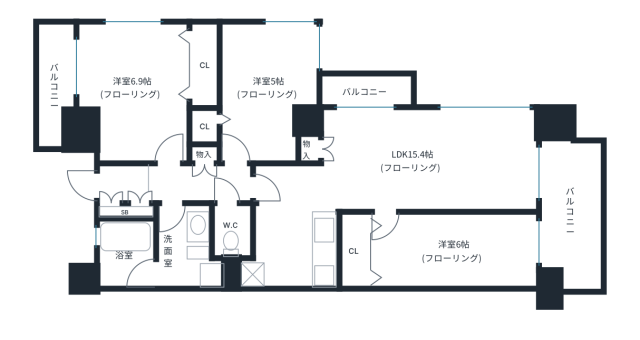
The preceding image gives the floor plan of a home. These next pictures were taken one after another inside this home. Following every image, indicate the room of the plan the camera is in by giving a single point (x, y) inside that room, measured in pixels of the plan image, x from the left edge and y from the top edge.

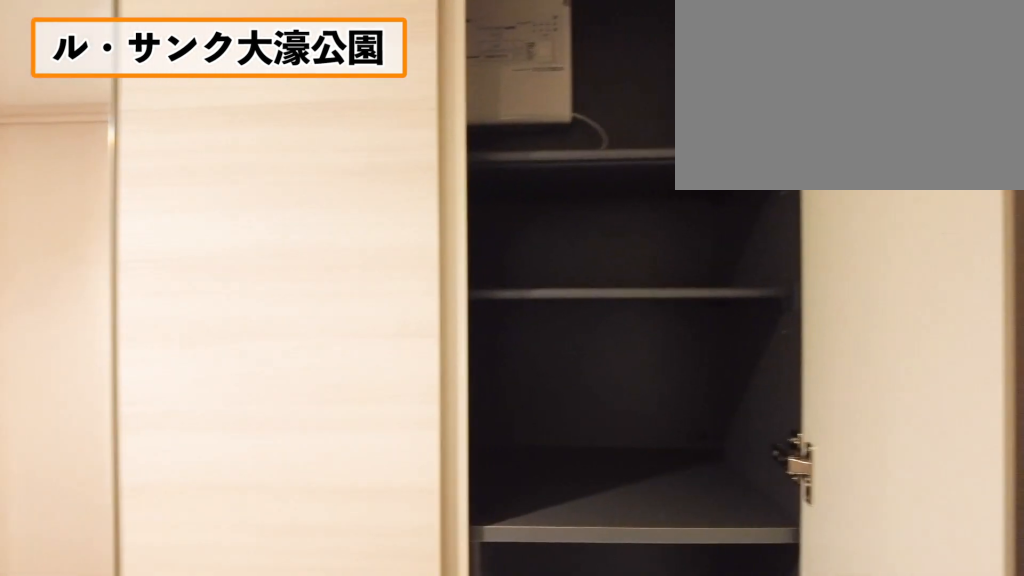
(116, 186)
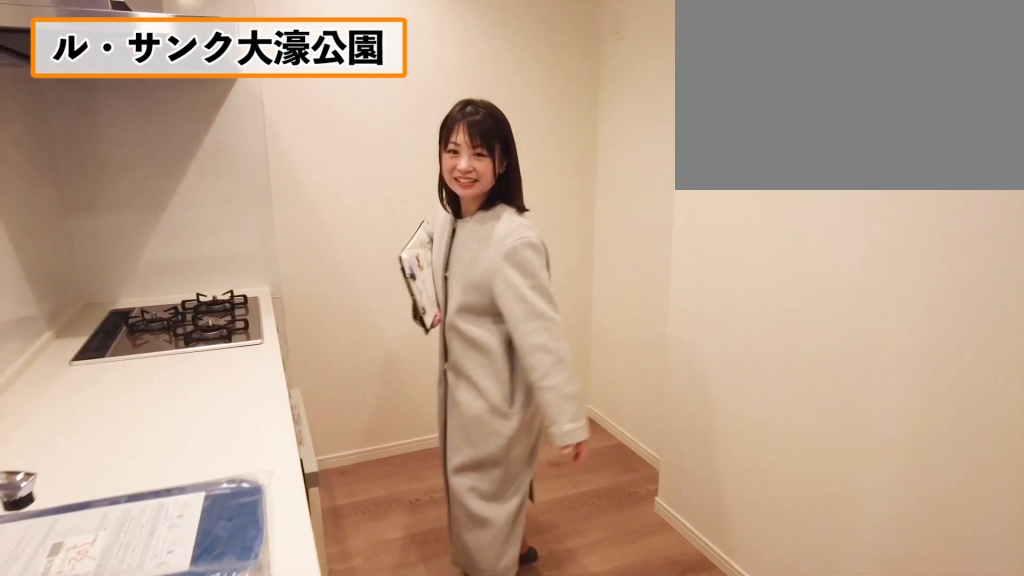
(291, 256)
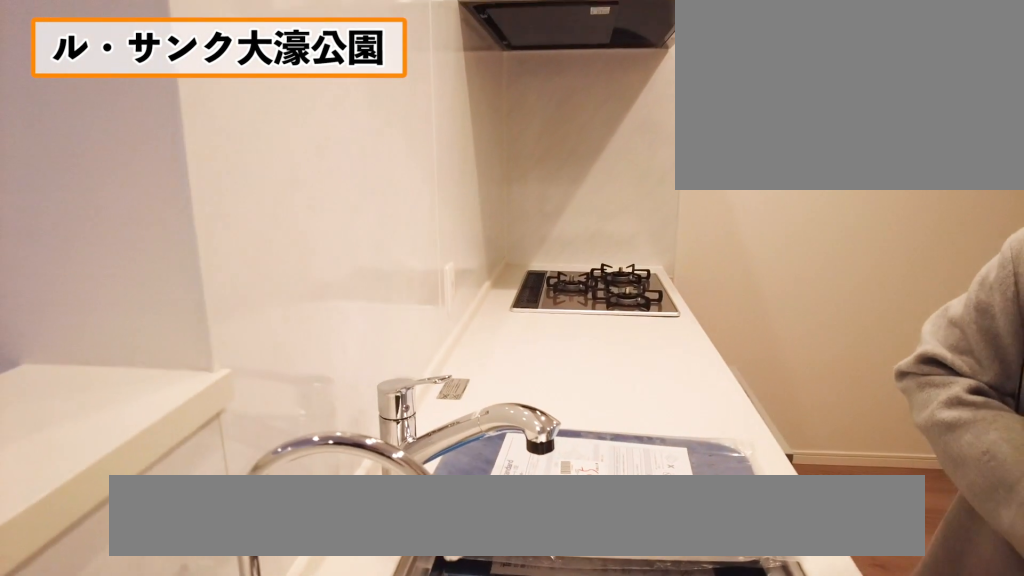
(291, 256)
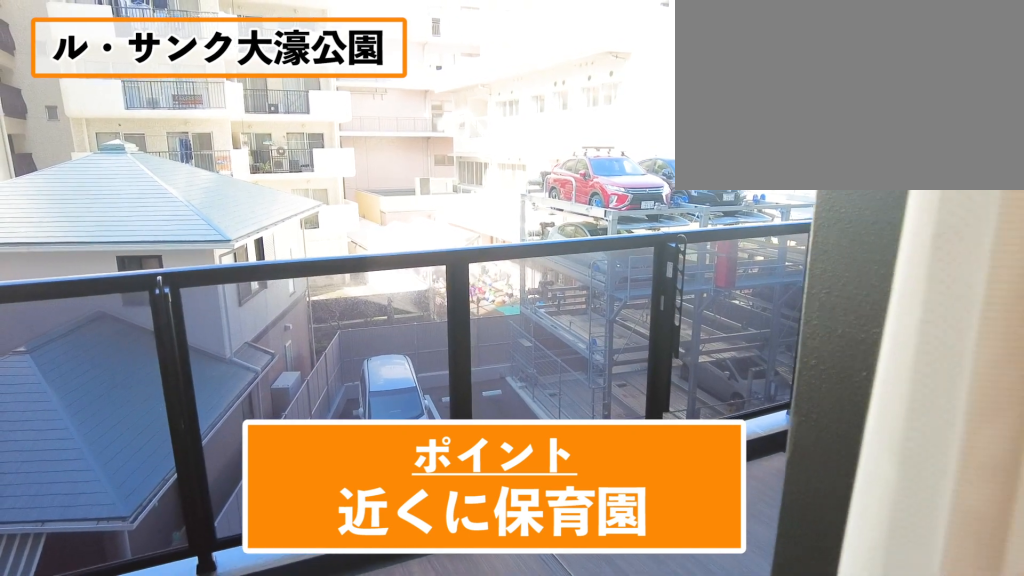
(370, 89)
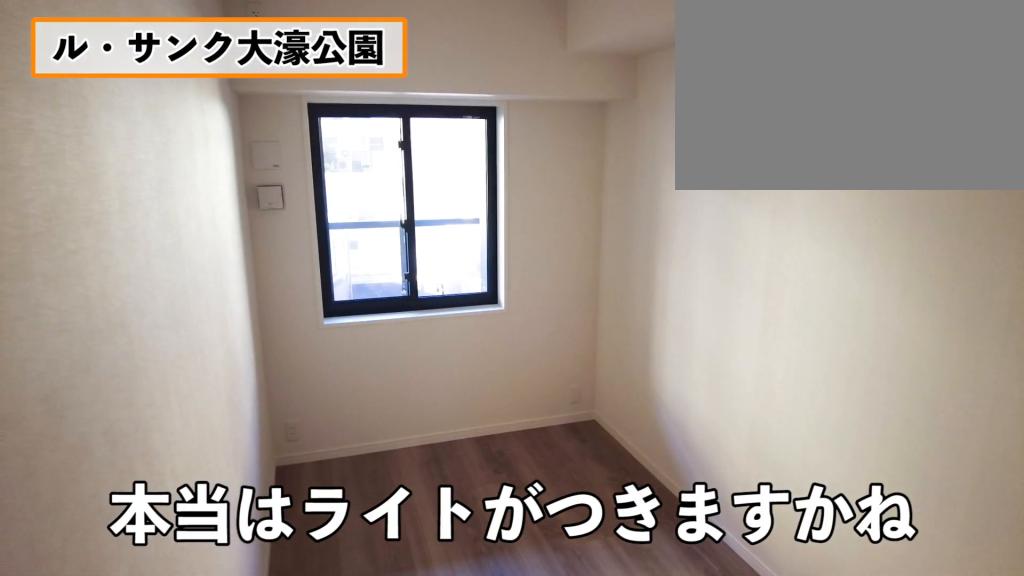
(454, 250)
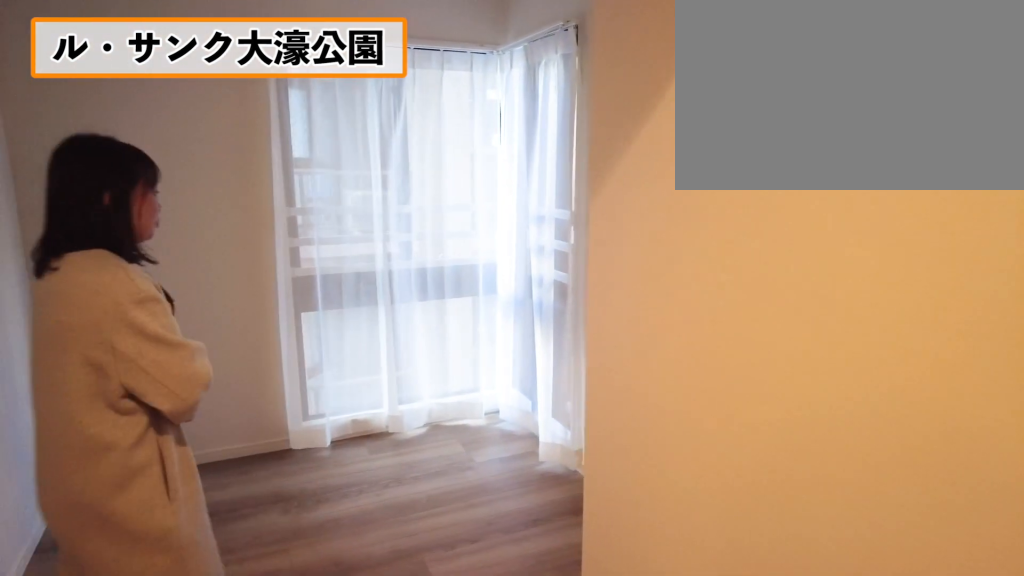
(267, 89)
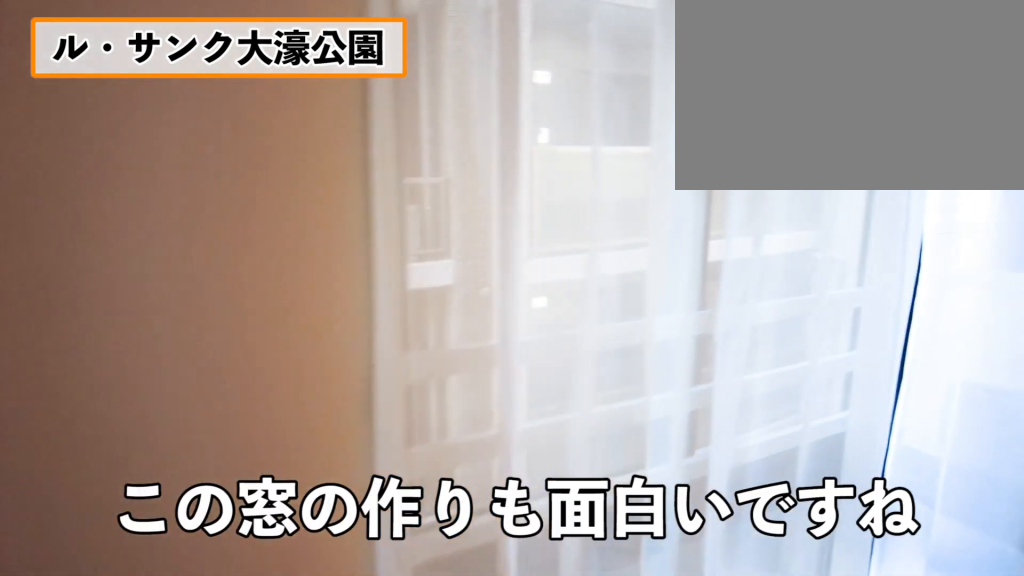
(267, 90)
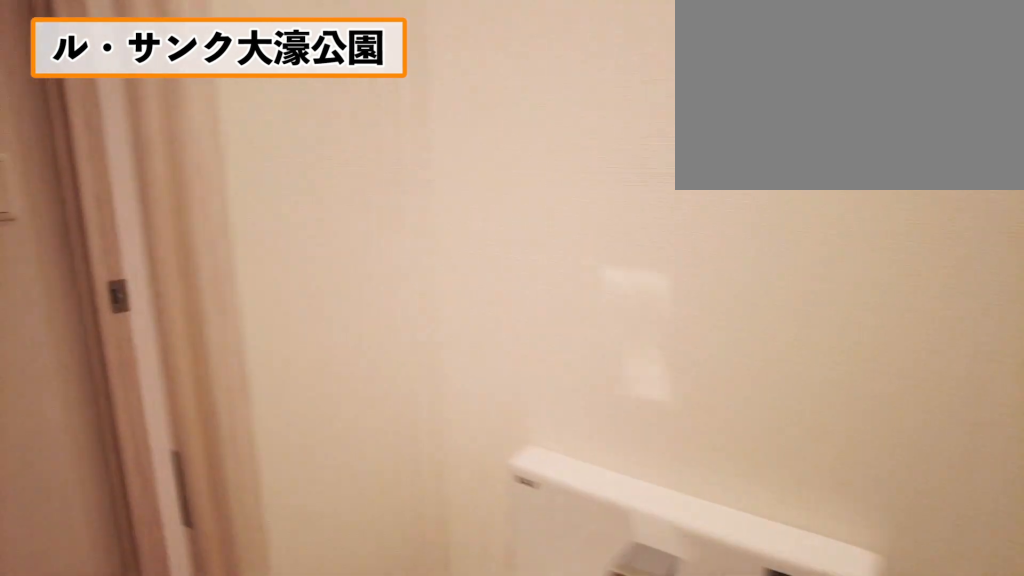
(234, 235)
